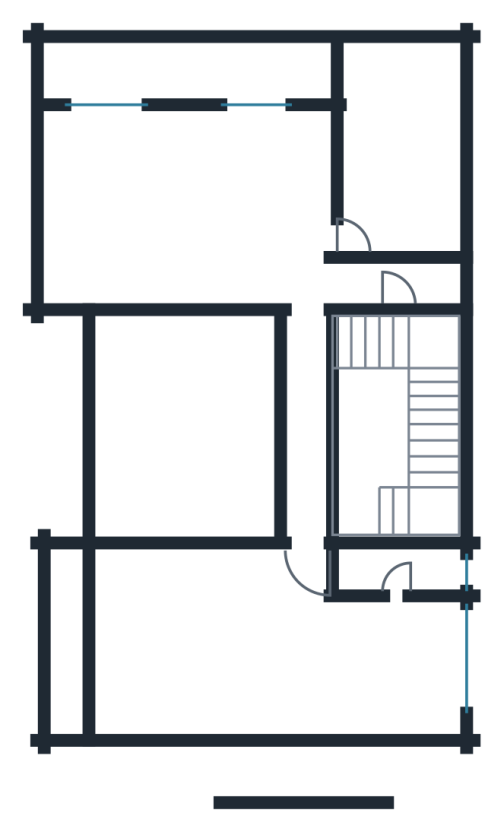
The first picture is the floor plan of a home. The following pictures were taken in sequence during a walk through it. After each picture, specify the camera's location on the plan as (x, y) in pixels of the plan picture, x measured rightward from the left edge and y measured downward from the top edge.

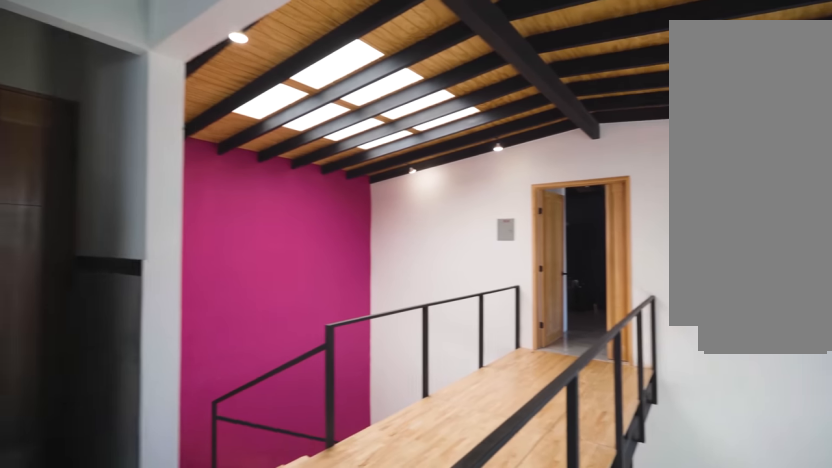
(321, 241)
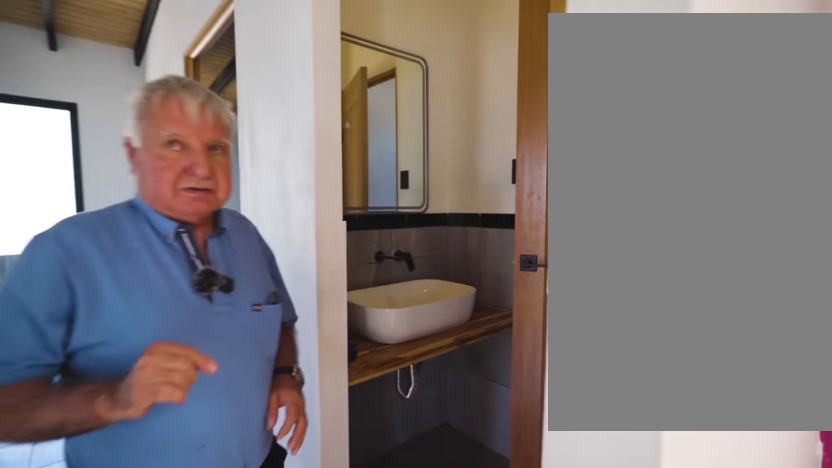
(350, 286)
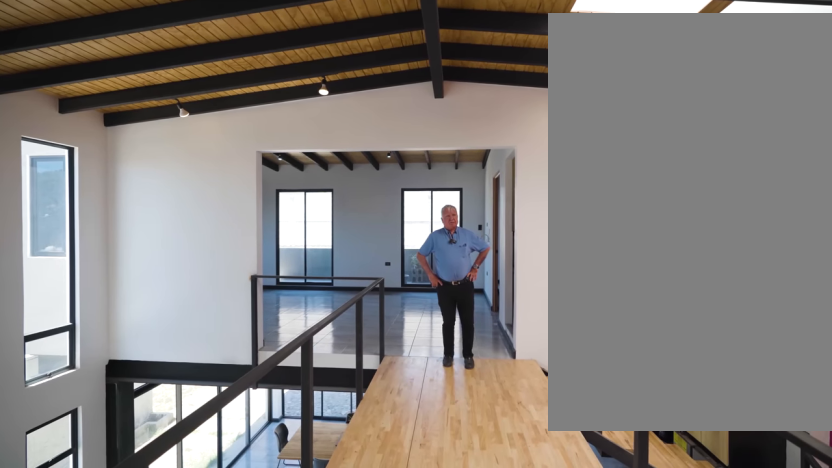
(303, 411)
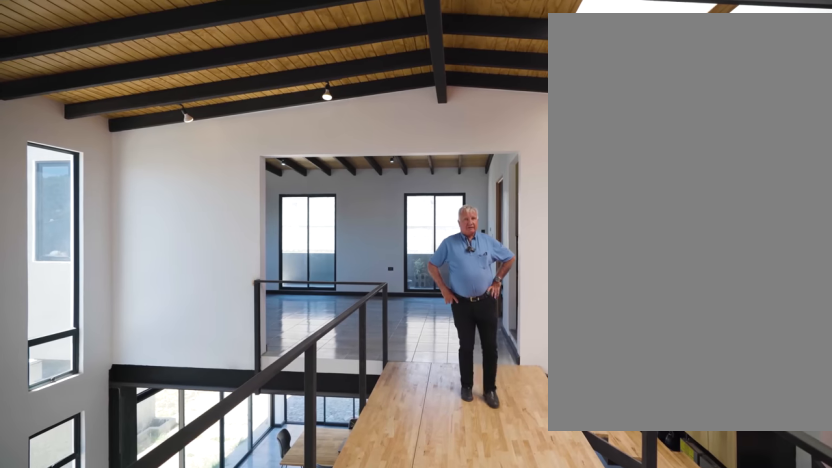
(303, 421)
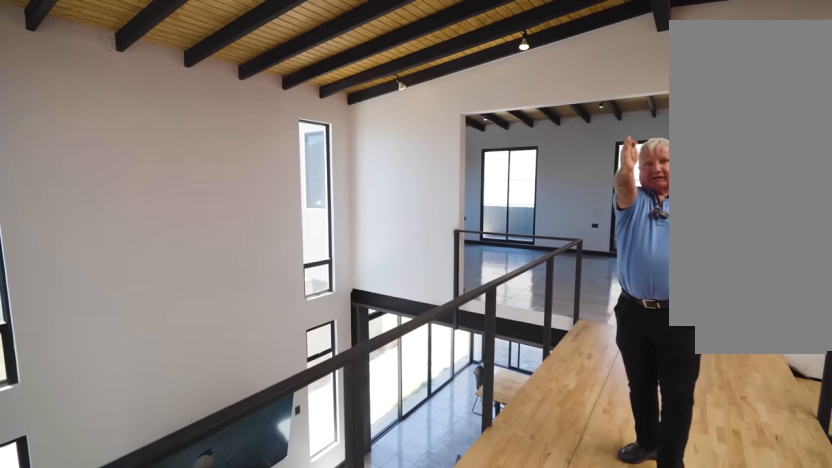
(301, 484)
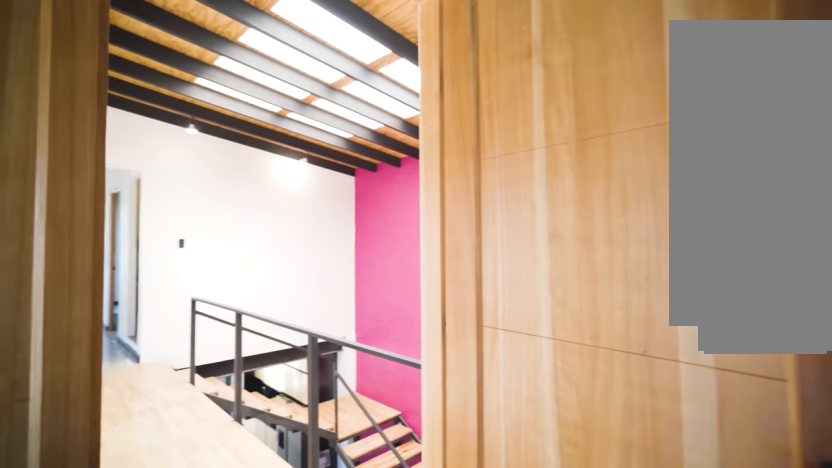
(285, 631)
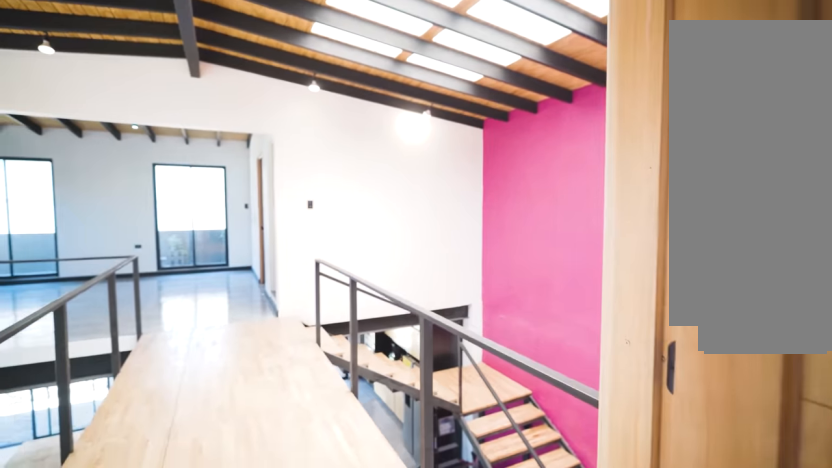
(283, 621)
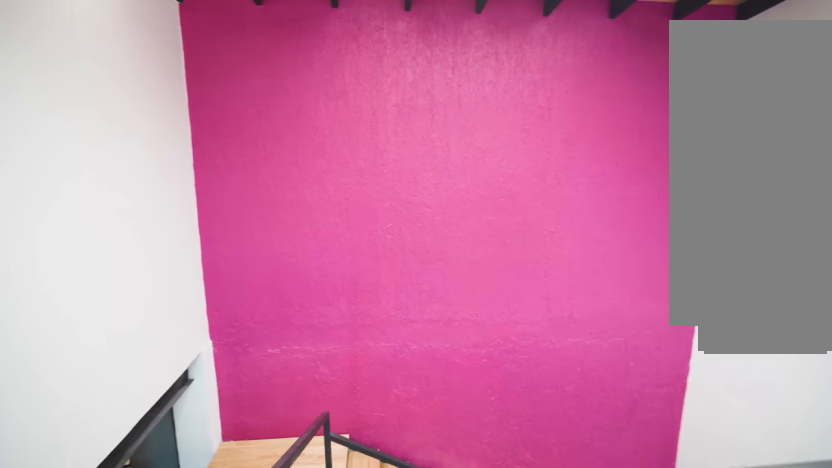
(309, 456)
